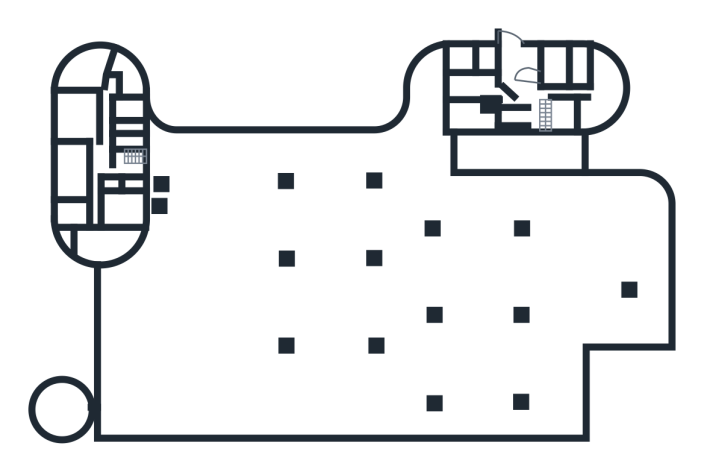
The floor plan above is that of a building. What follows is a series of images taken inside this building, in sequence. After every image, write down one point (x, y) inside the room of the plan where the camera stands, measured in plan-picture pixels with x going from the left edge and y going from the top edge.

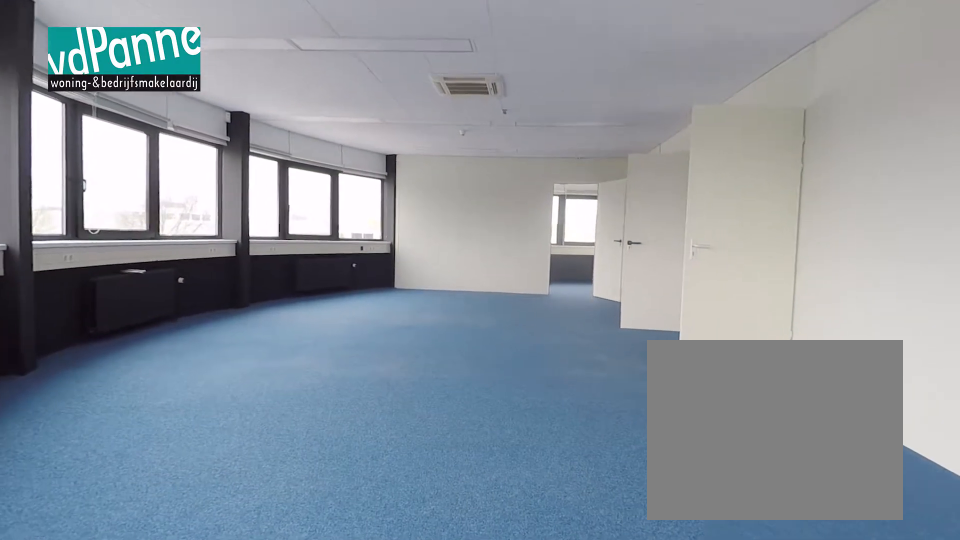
(106, 244)
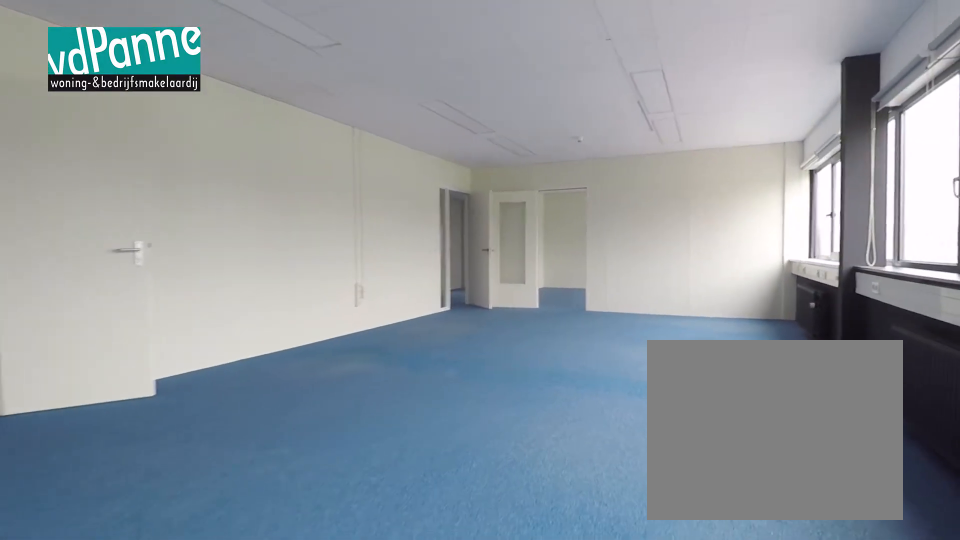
(70, 169)
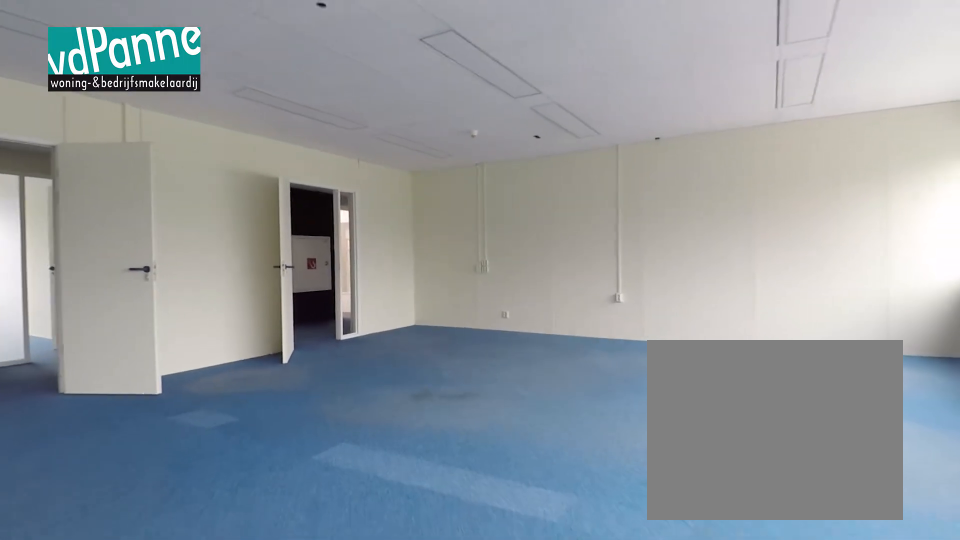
(77, 115)
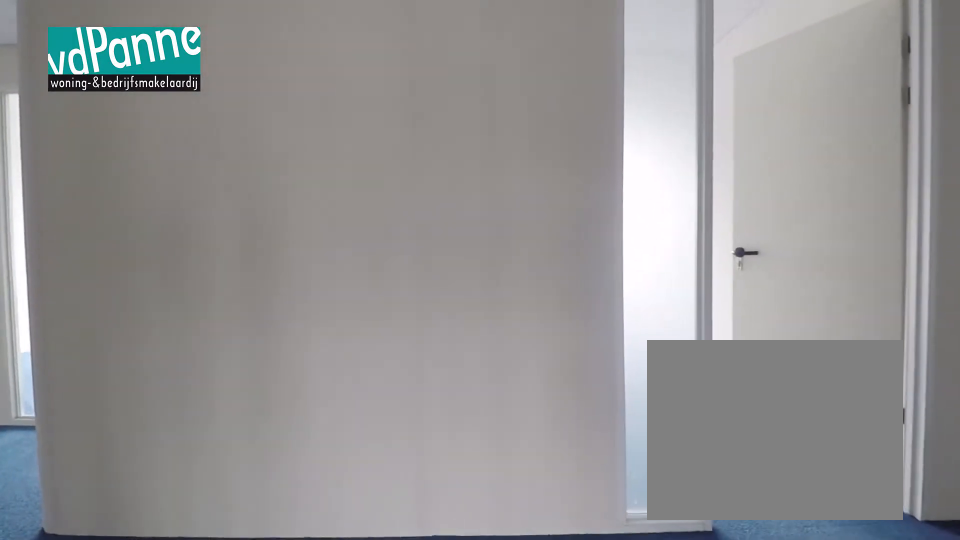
(77, 115)
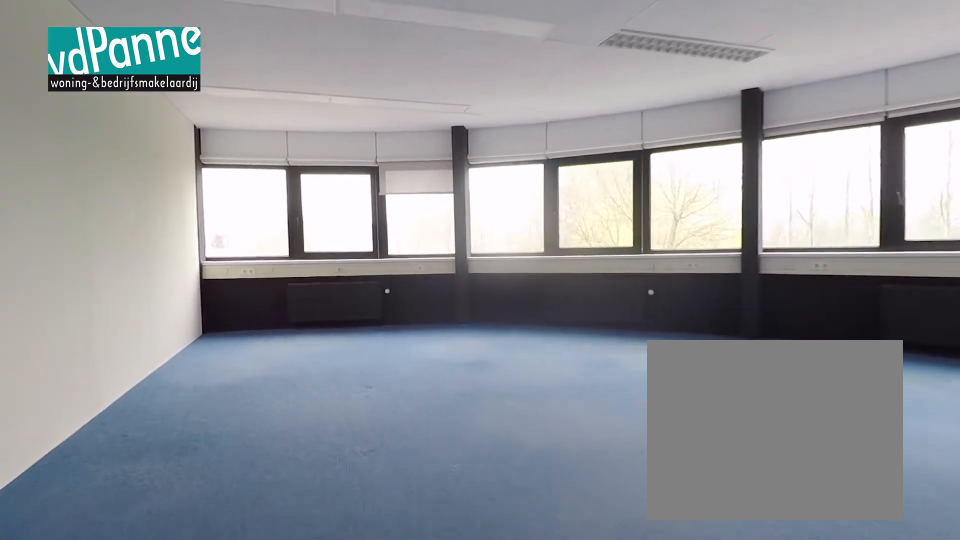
(86, 69)
